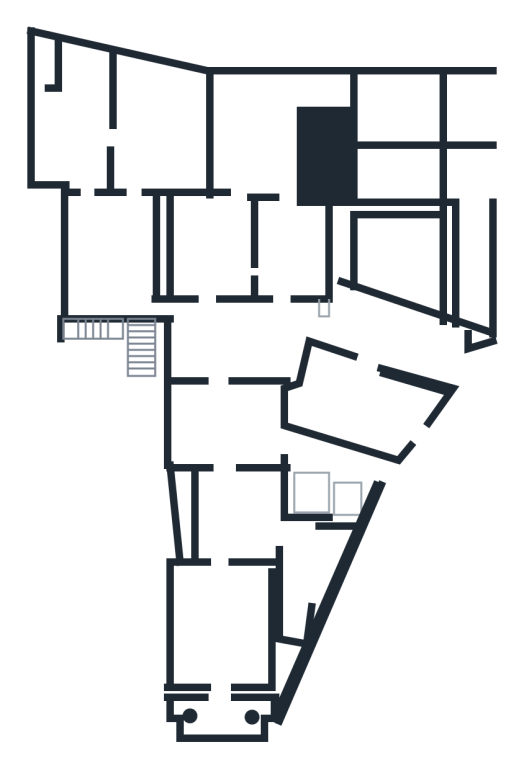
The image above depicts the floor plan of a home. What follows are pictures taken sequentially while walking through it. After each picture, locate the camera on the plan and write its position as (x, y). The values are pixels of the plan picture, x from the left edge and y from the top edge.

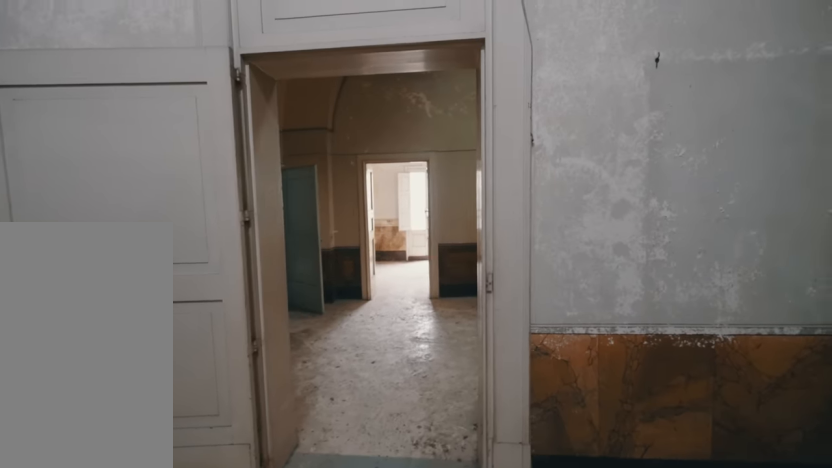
(224, 432)
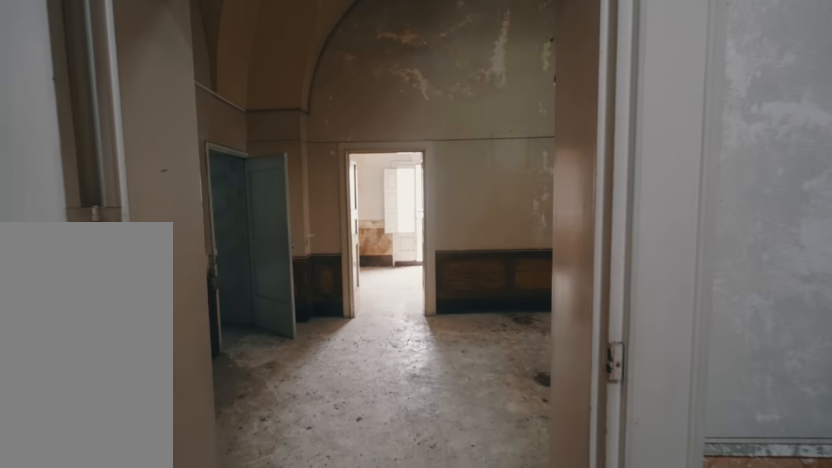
(228, 408)
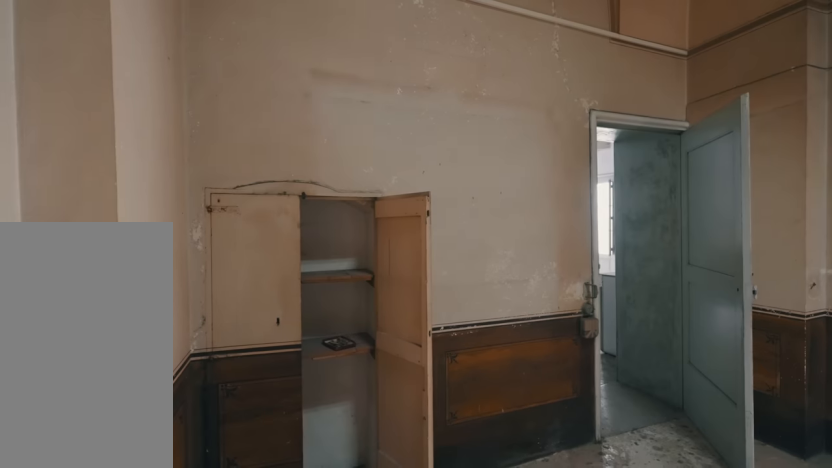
(238, 347)
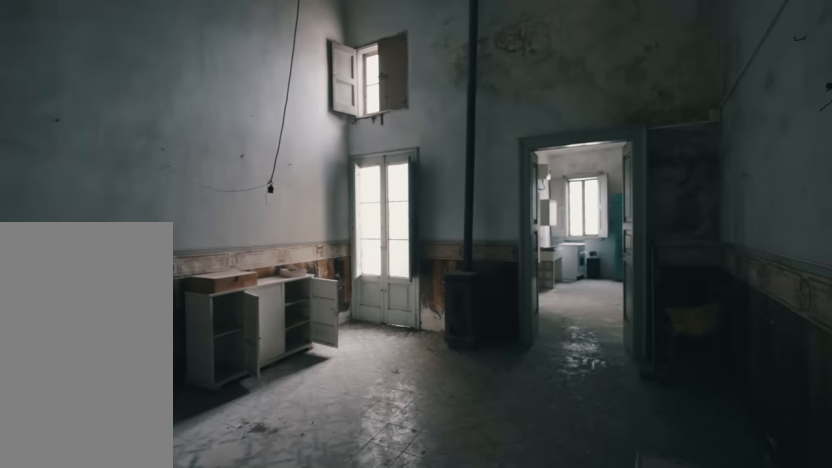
(113, 261)
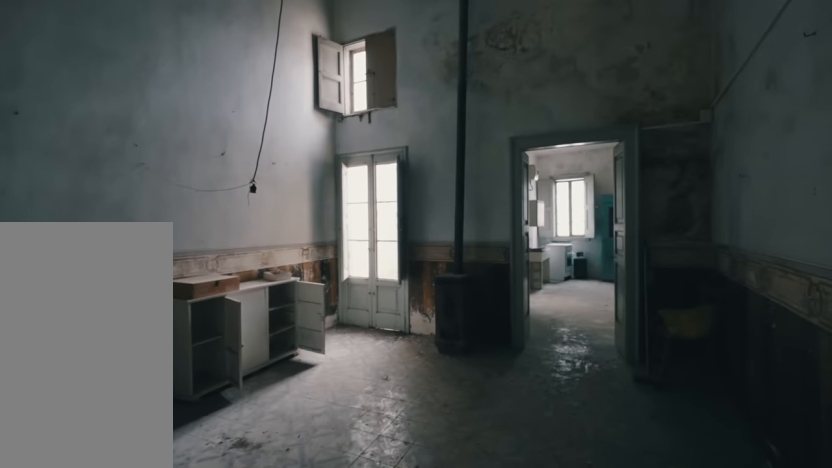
(113, 261)
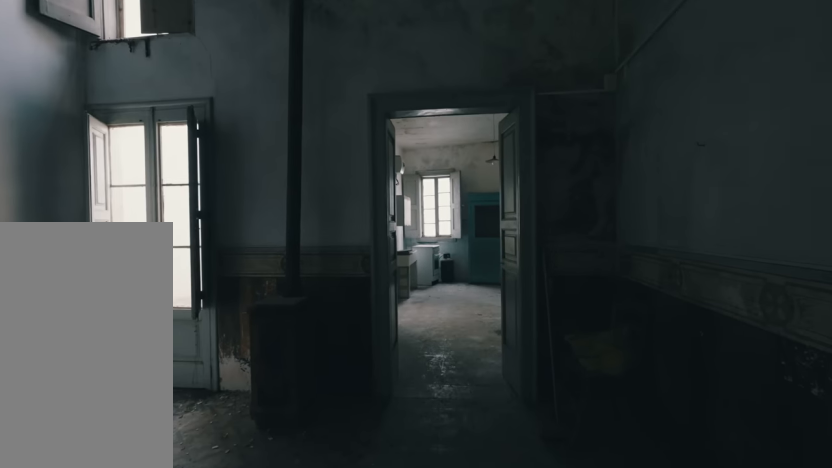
(113, 261)
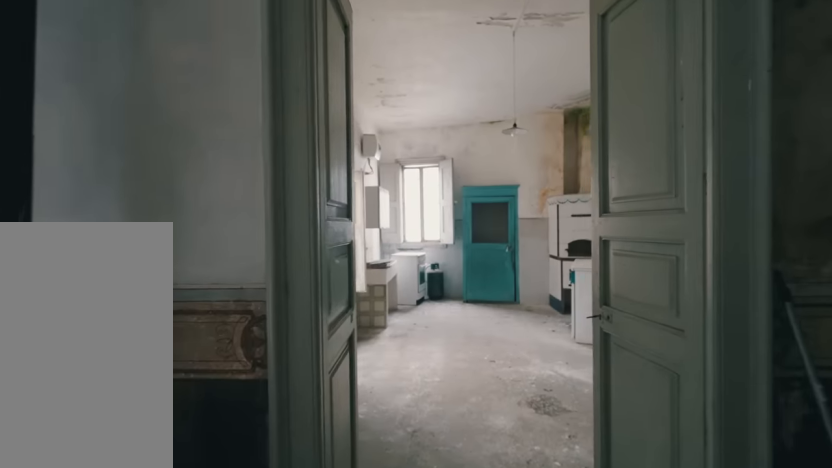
(115, 251)
